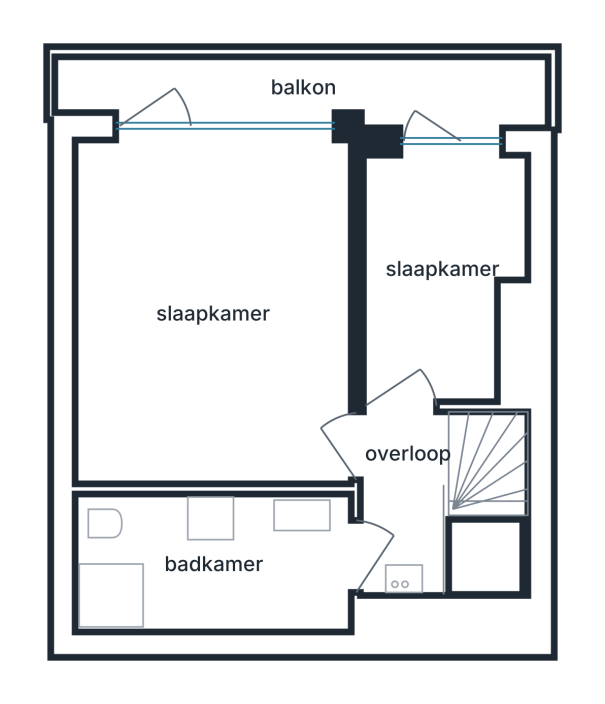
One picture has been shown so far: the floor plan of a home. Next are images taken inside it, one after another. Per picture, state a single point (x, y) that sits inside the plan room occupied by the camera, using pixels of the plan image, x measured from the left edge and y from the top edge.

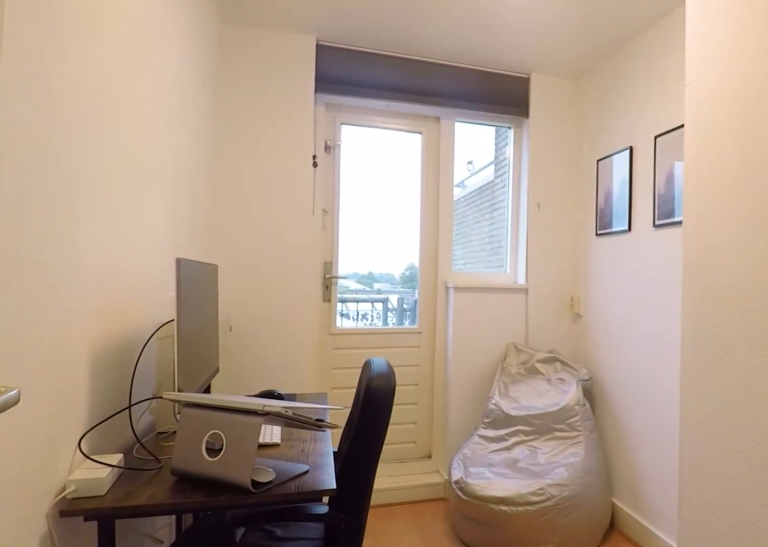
(438, 271)
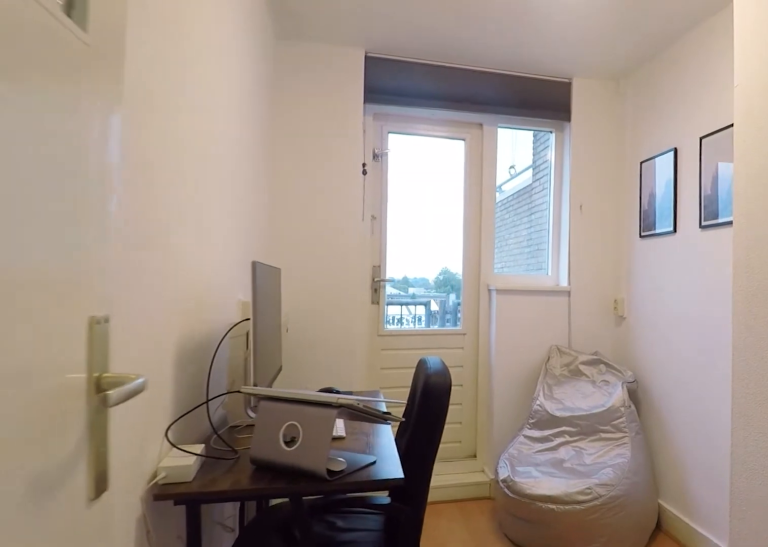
(438, 271)
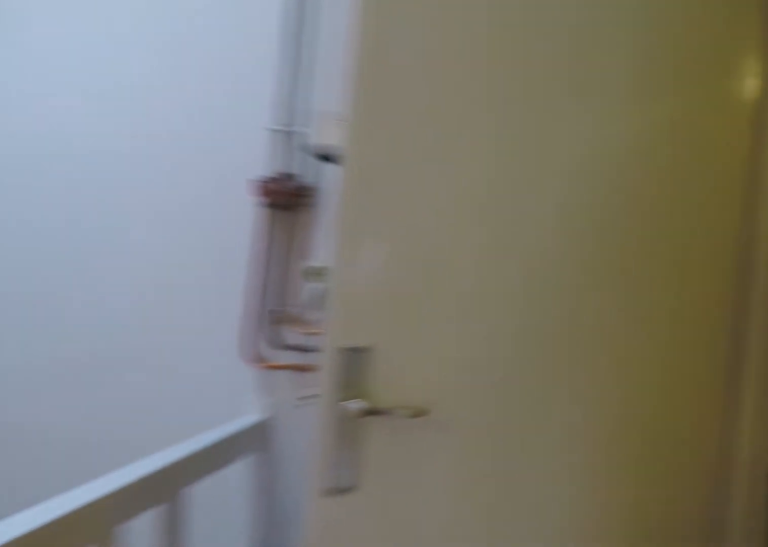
(402, 503)
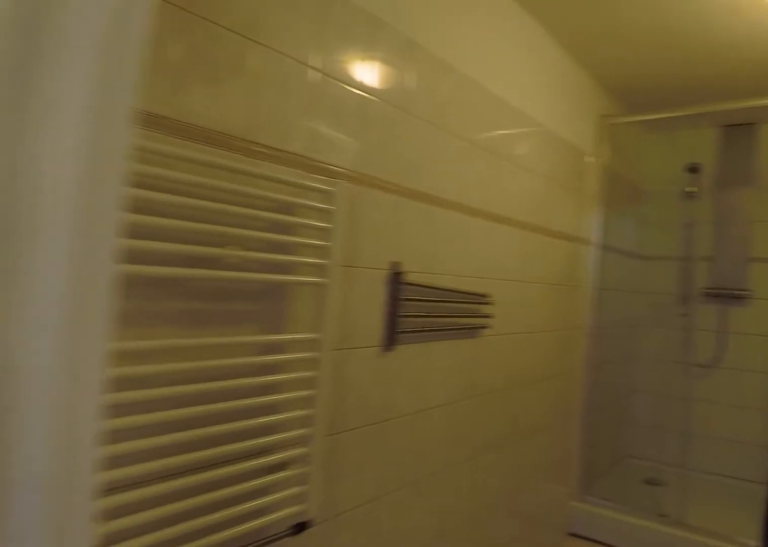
(213, 562)
